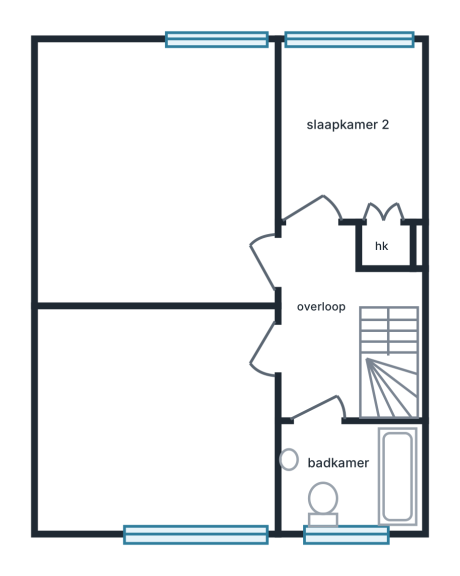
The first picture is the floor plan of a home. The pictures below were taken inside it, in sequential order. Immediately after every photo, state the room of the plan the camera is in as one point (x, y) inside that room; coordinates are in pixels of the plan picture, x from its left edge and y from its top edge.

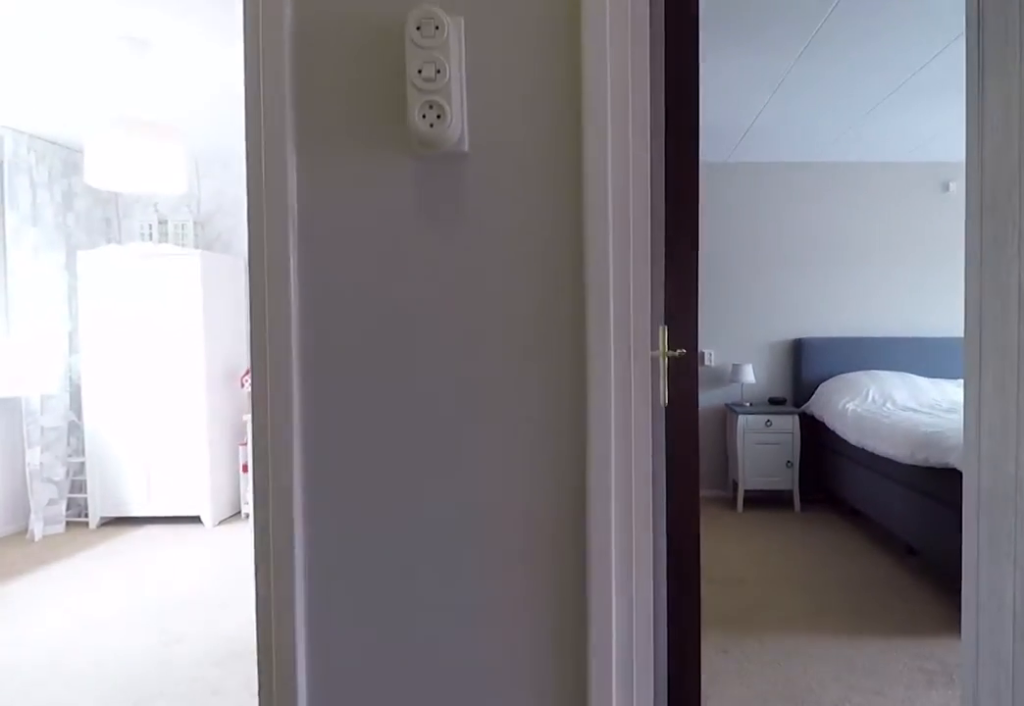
(327, 321)
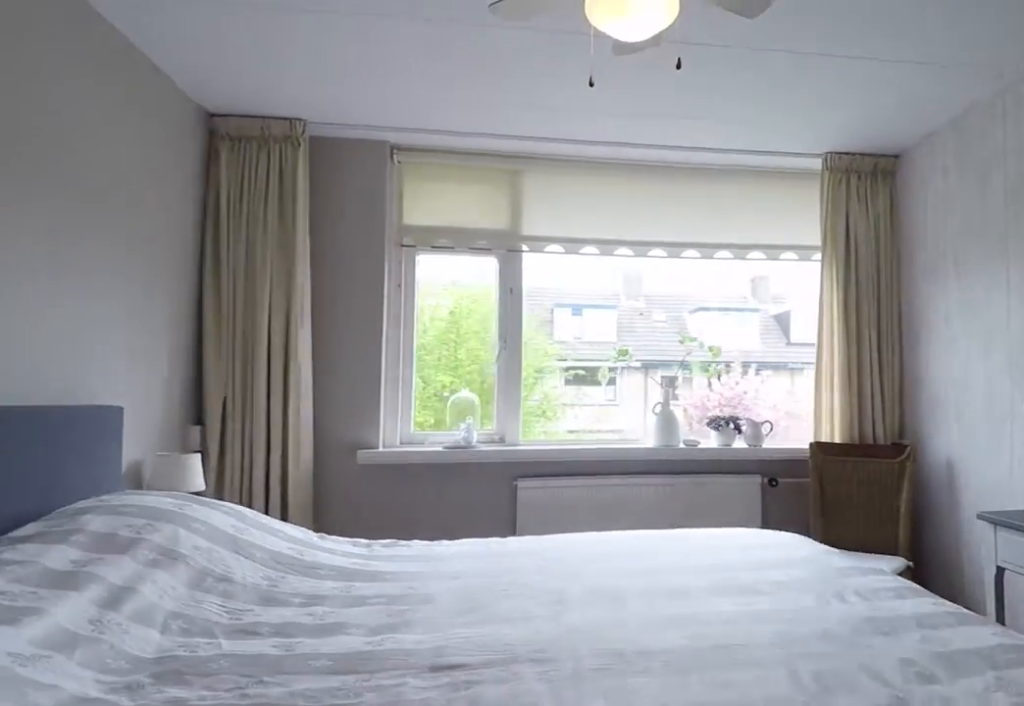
(157, 175)
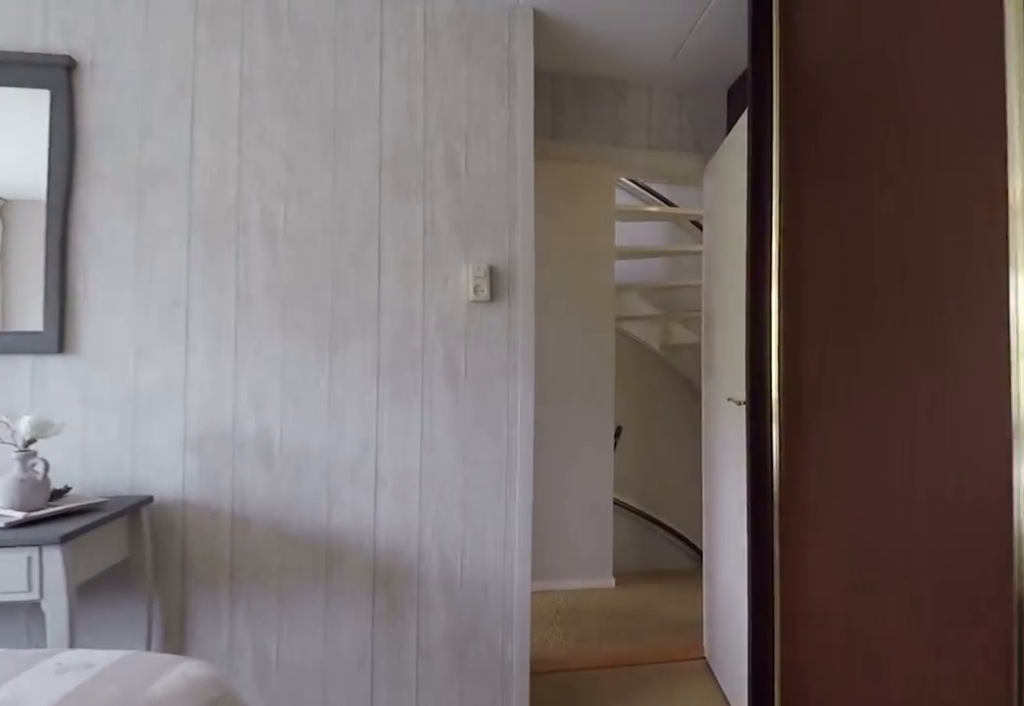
(157, 175)
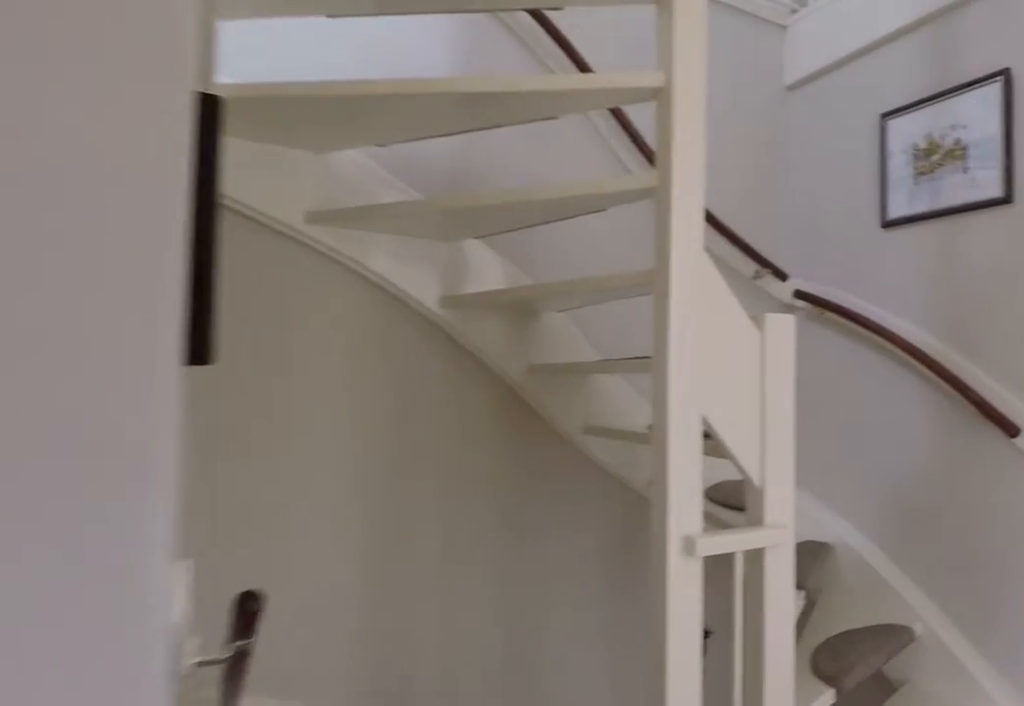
(327, 321)
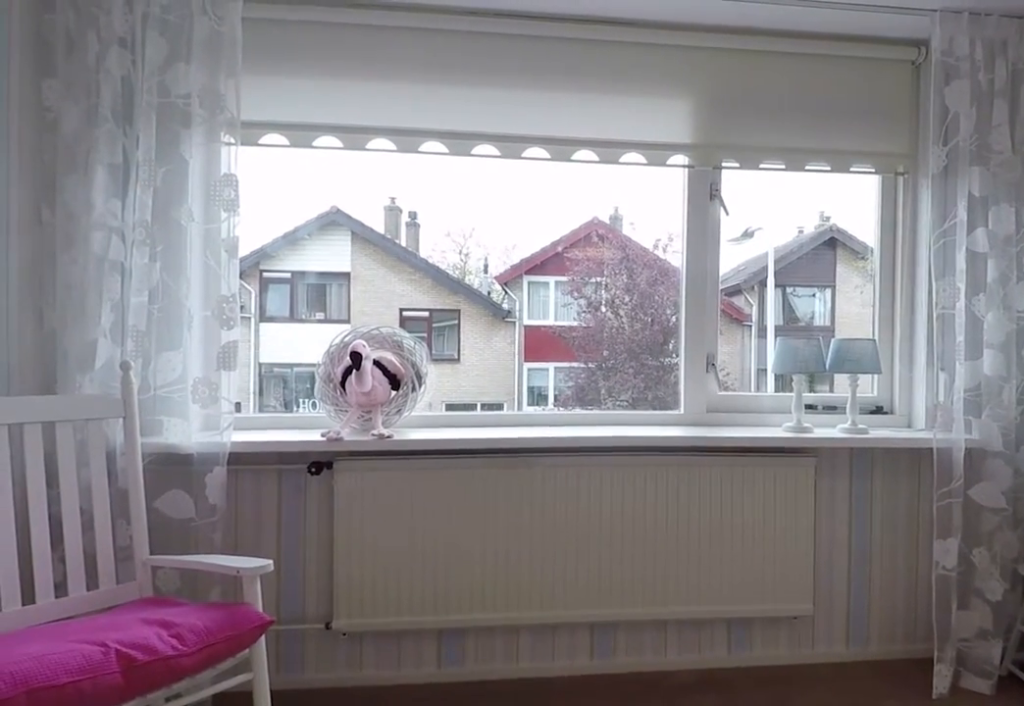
(52, 414)
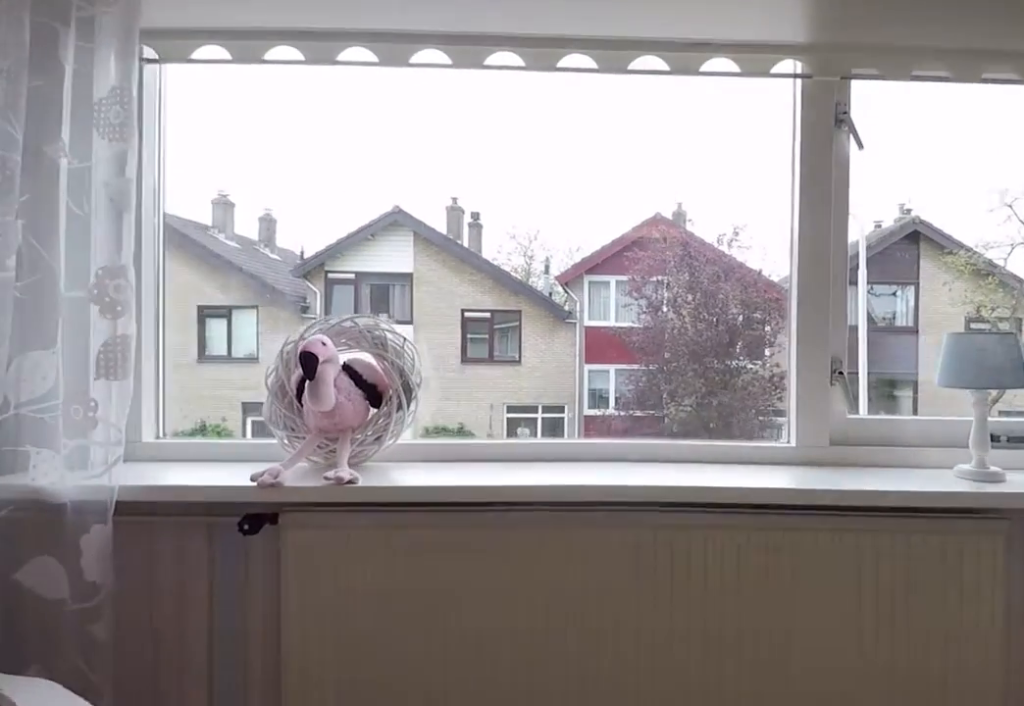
(52, 414)
